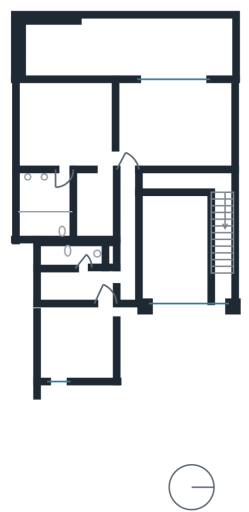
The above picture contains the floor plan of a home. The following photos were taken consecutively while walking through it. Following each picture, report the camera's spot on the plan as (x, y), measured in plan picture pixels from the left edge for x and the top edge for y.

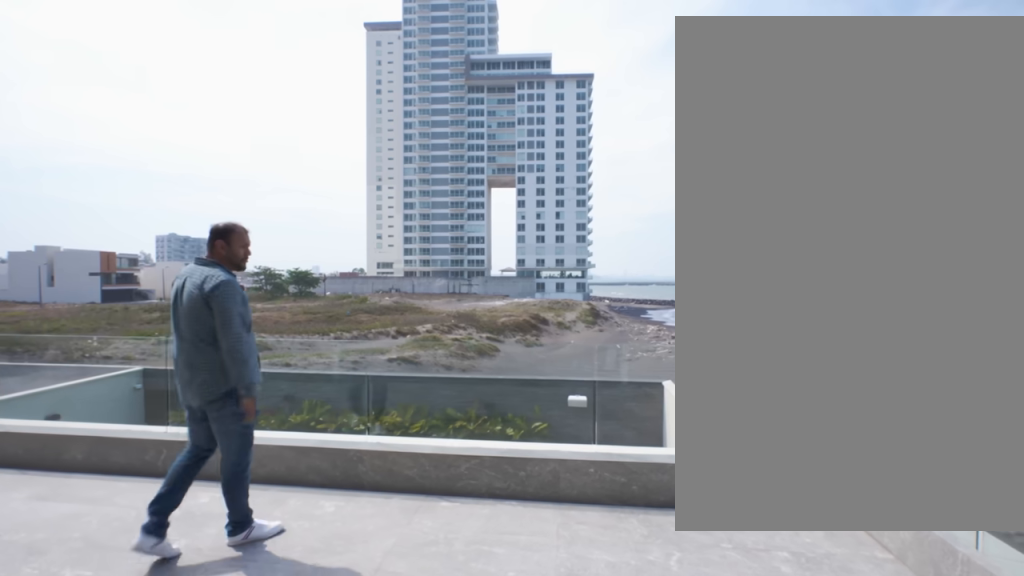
(195, 64)
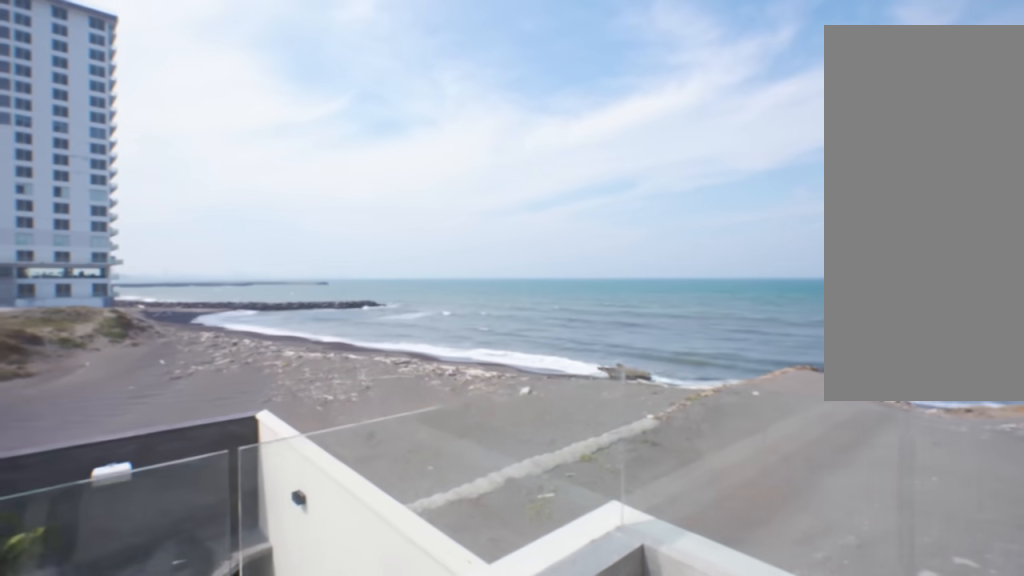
(199, 34)
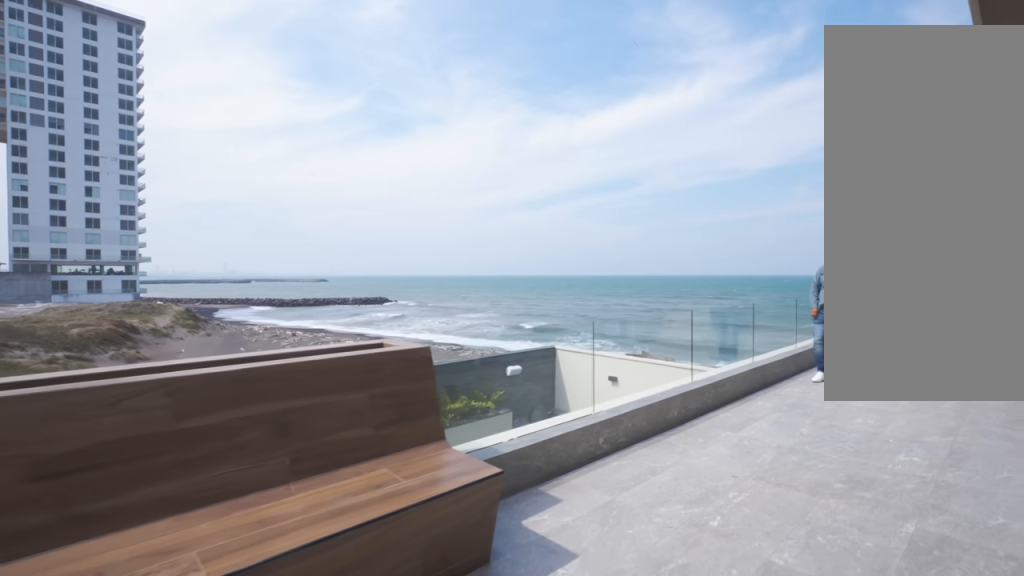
(105, 35)
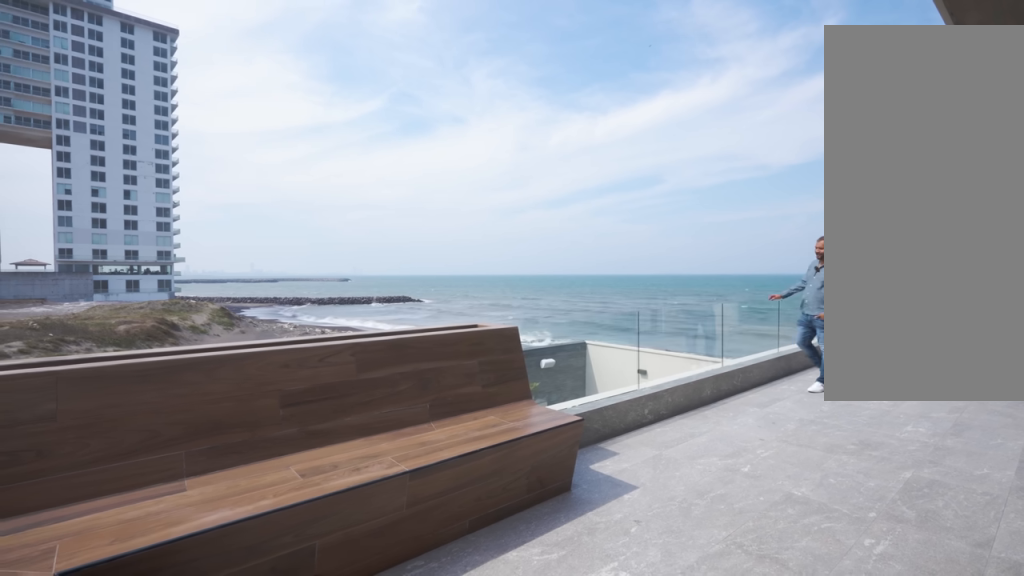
(55, 42)
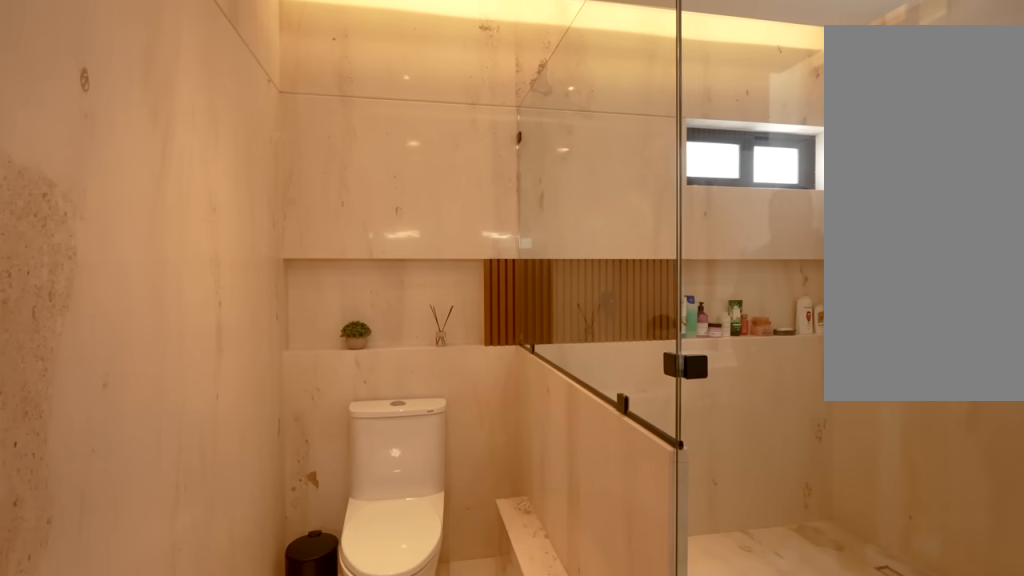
(58, 188)
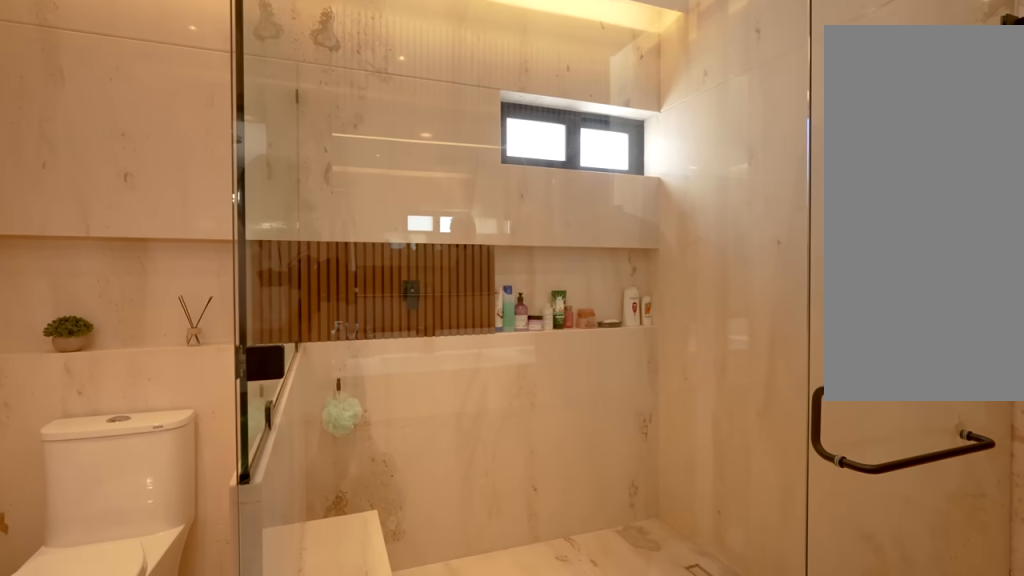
(54, 189)
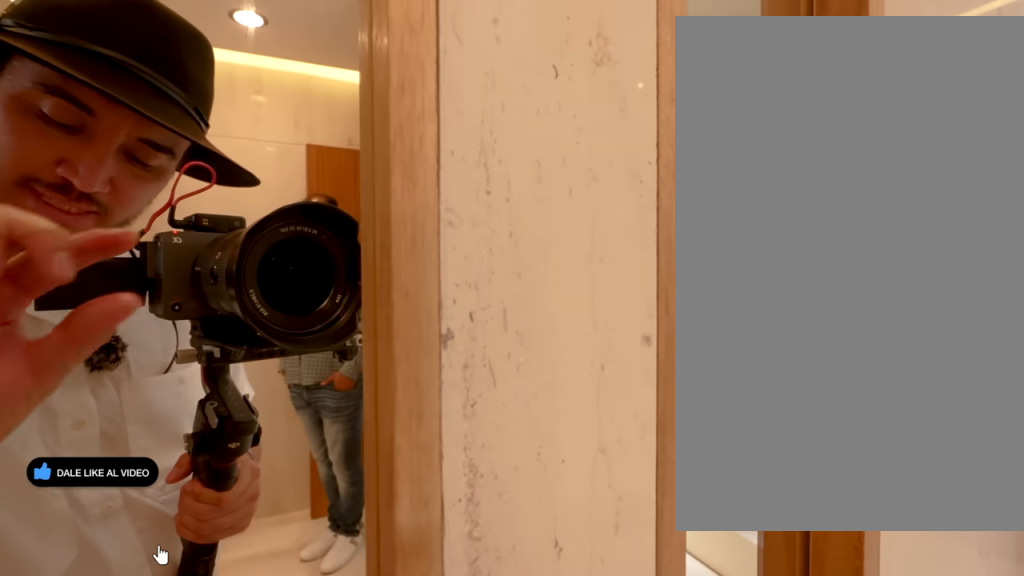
(31, 190)
